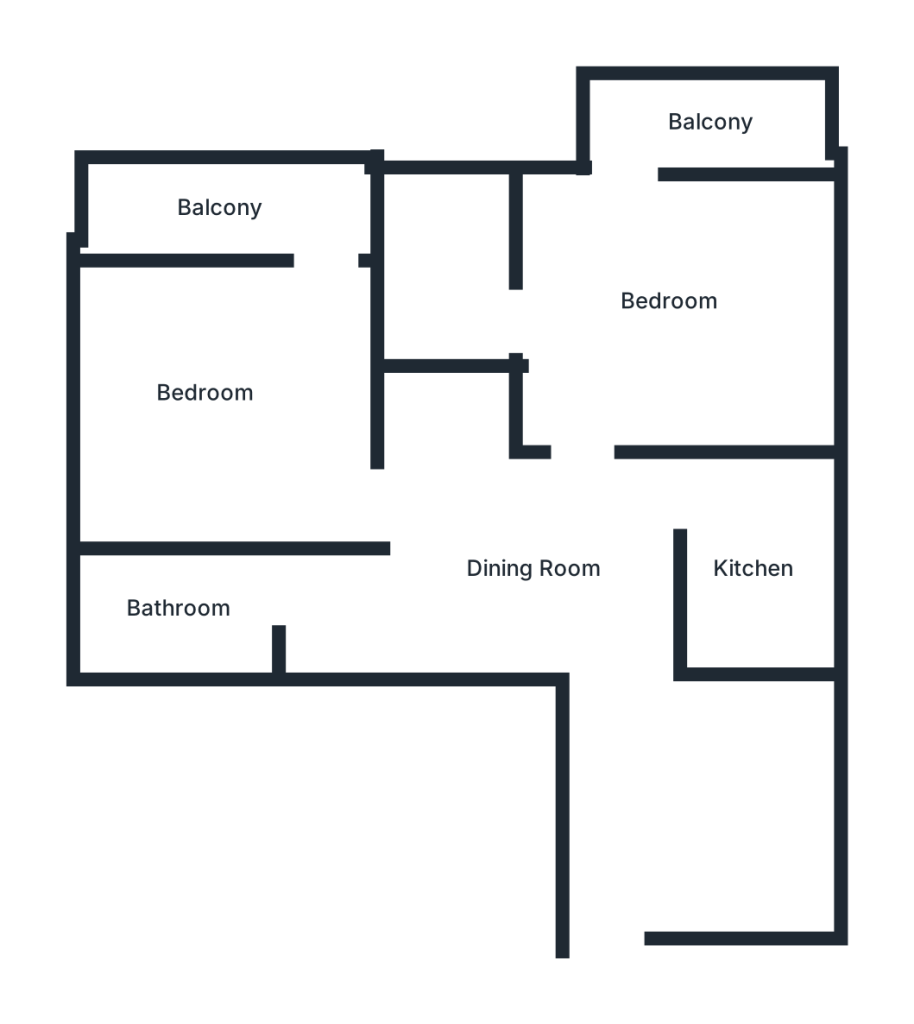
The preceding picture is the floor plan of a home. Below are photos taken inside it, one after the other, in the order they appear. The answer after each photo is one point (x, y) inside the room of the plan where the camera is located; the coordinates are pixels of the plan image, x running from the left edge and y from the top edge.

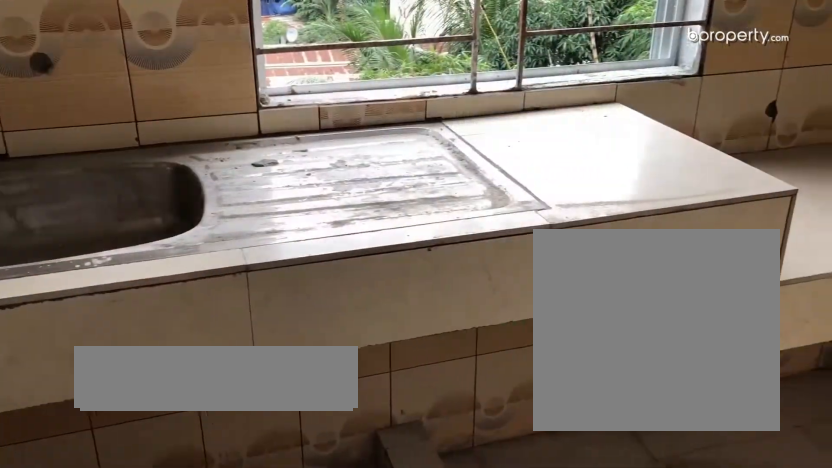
(756, 575)
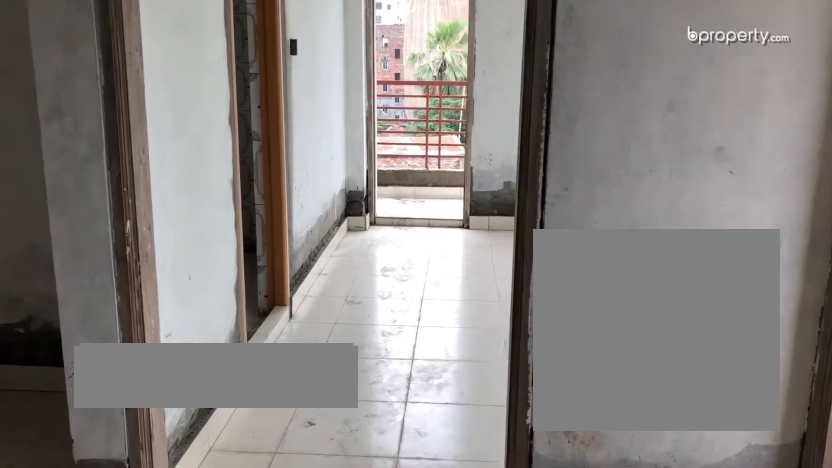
(667, 303)
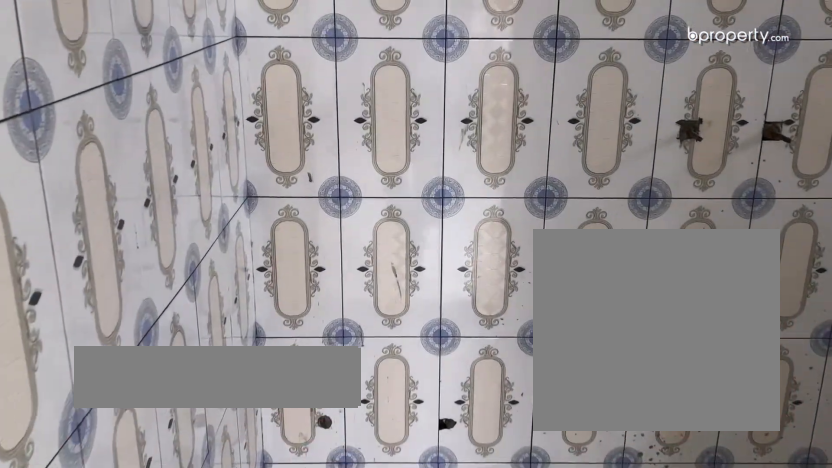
(450, 270)
